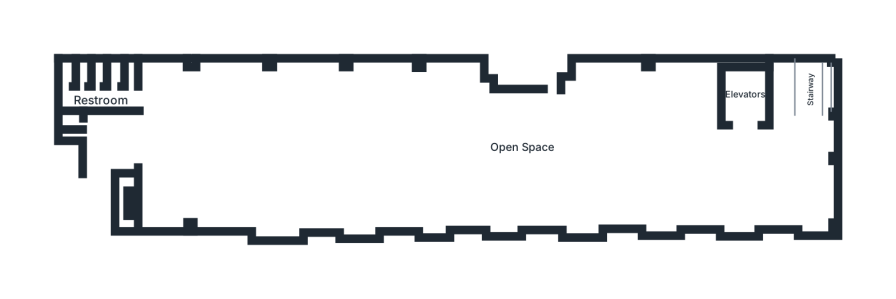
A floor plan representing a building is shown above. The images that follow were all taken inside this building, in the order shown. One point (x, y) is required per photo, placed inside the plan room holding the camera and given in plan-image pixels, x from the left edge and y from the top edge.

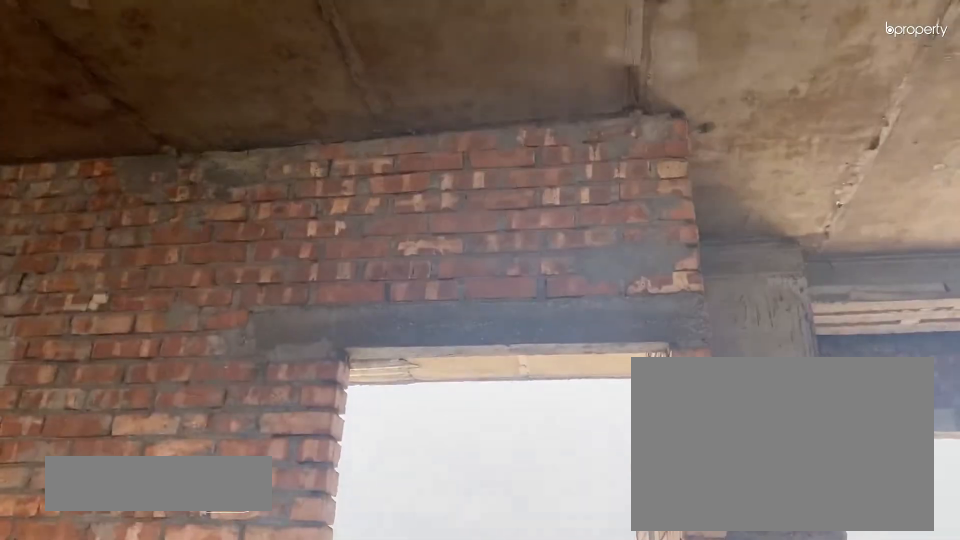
(556, 108)
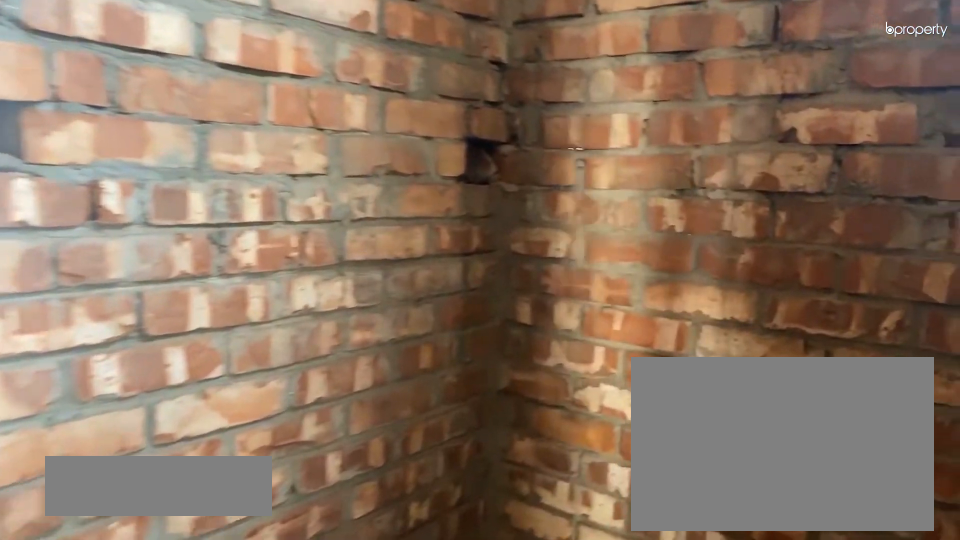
(131, 76)
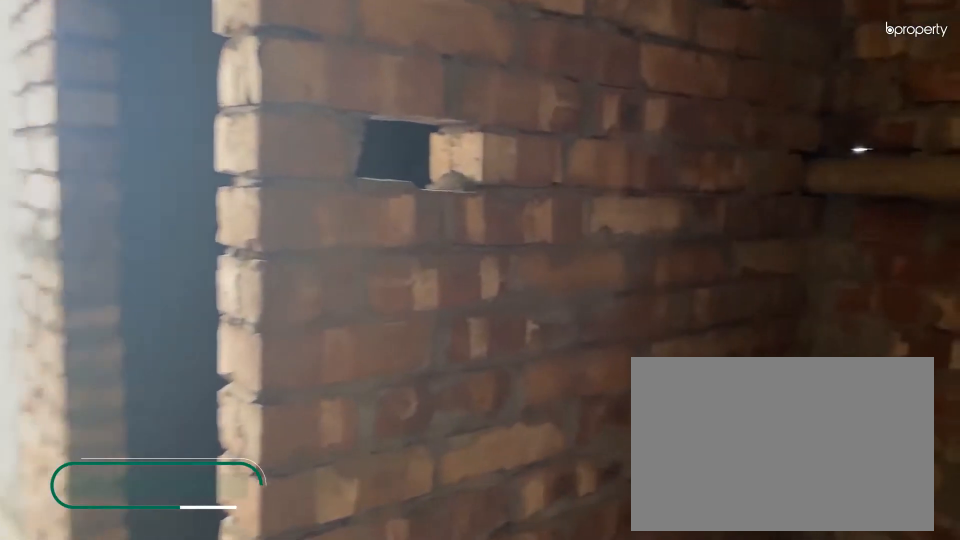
(98, 79)
